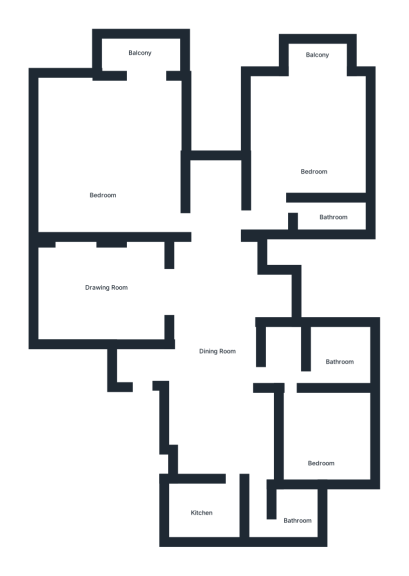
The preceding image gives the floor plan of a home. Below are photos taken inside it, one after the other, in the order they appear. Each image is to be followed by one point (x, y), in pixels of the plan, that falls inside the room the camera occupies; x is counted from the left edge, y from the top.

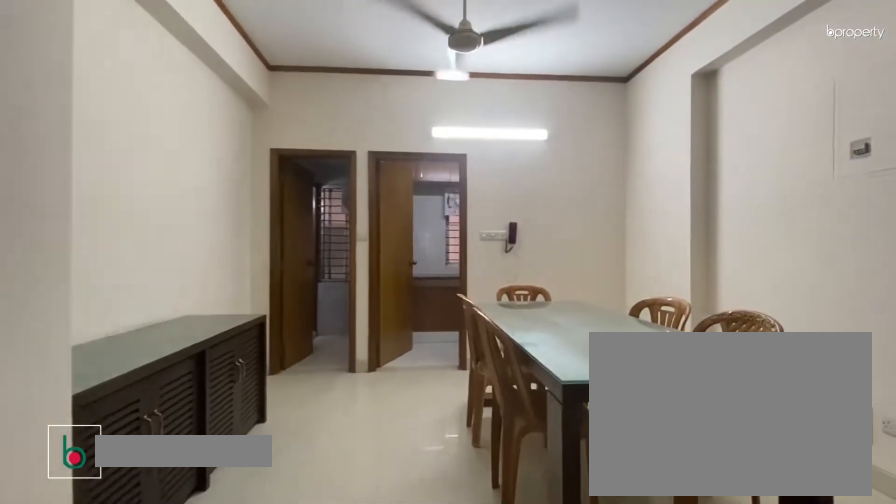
(214, 354)
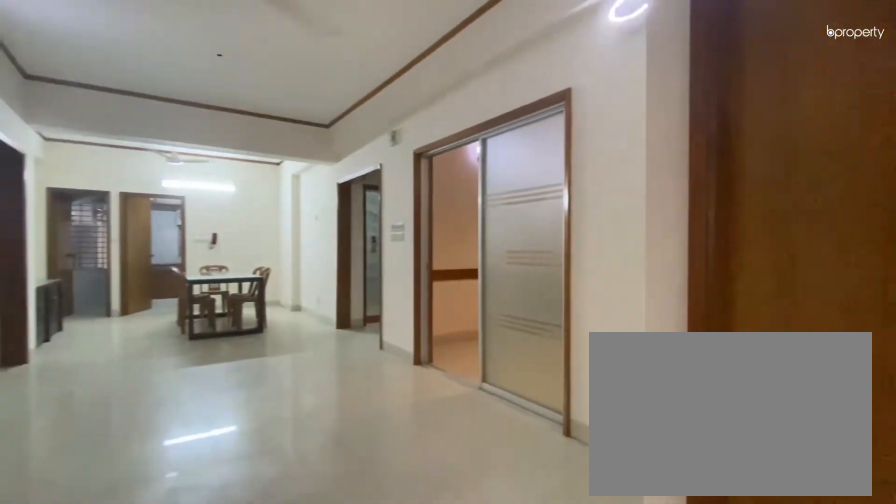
(216, 352)
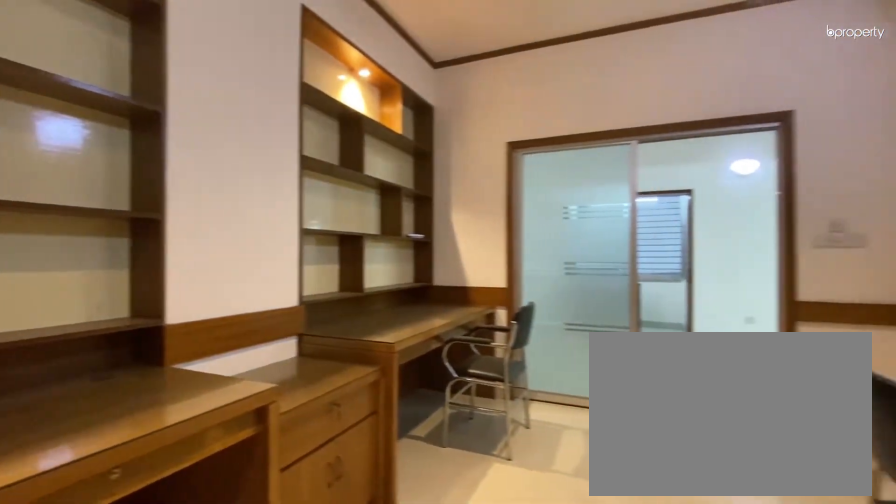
(110, 285)
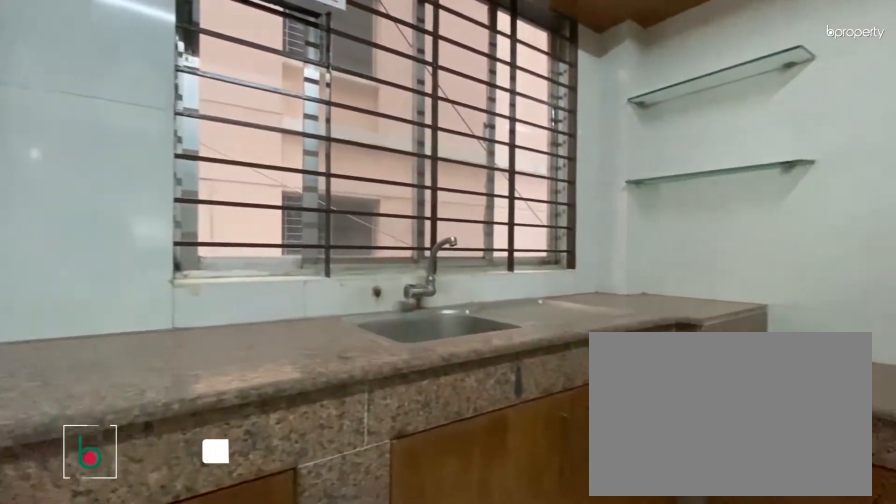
(201, 509)
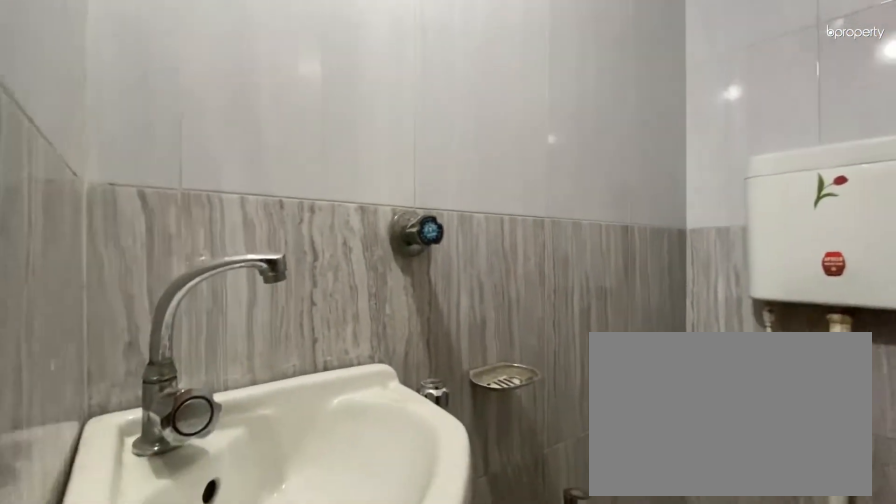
(294, 513)
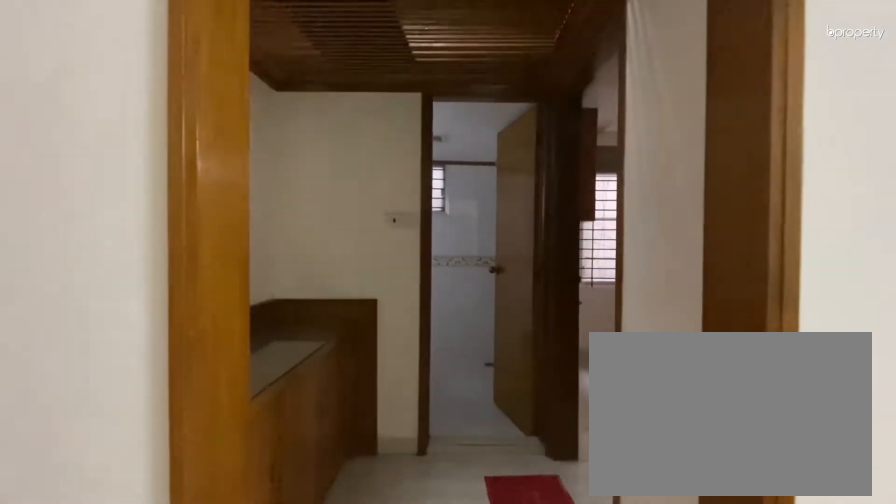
(281, 371)
